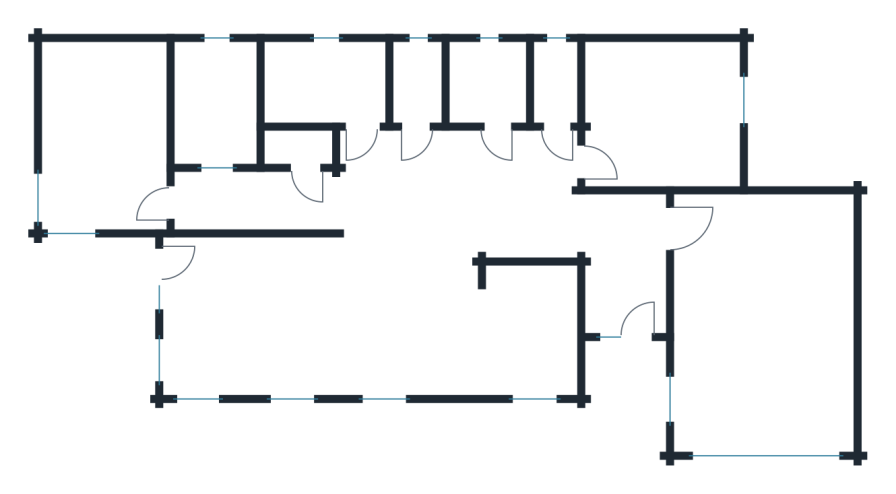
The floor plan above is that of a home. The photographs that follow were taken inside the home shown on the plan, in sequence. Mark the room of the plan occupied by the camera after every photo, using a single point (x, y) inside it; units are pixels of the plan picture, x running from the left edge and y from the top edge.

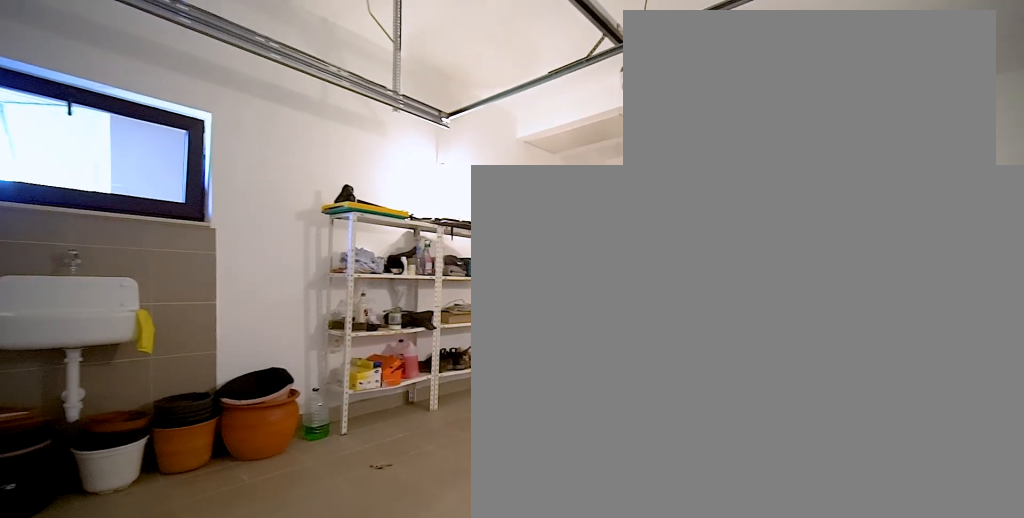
(765, 328)
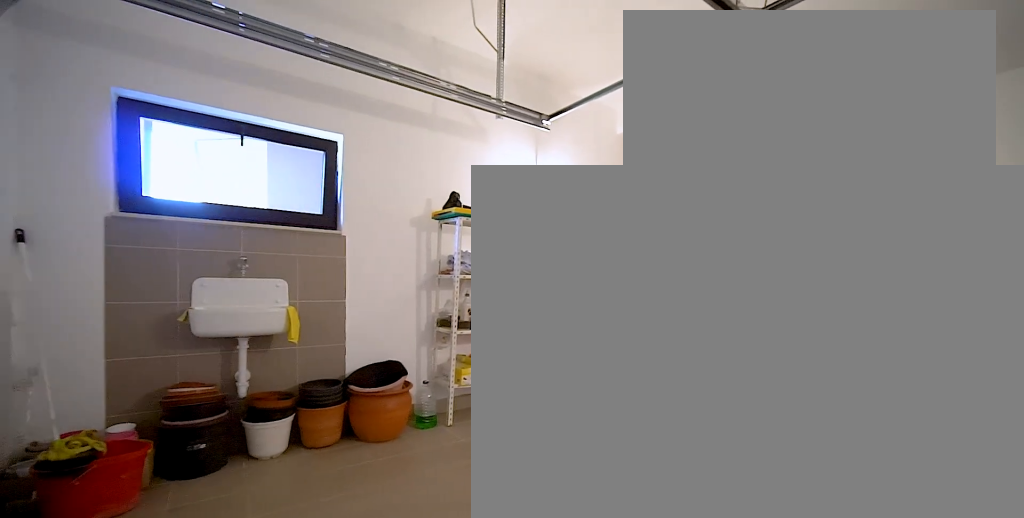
(765, 328)
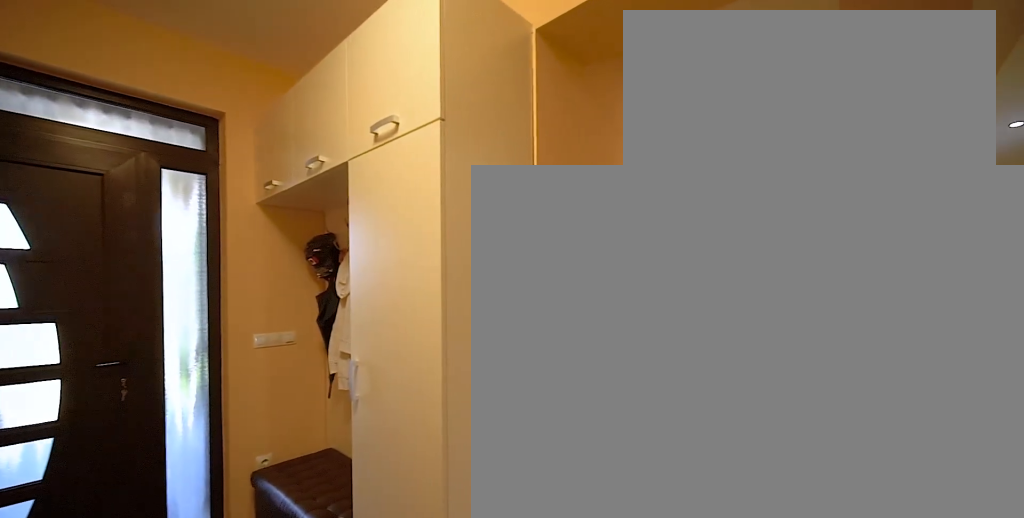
(623, 287)
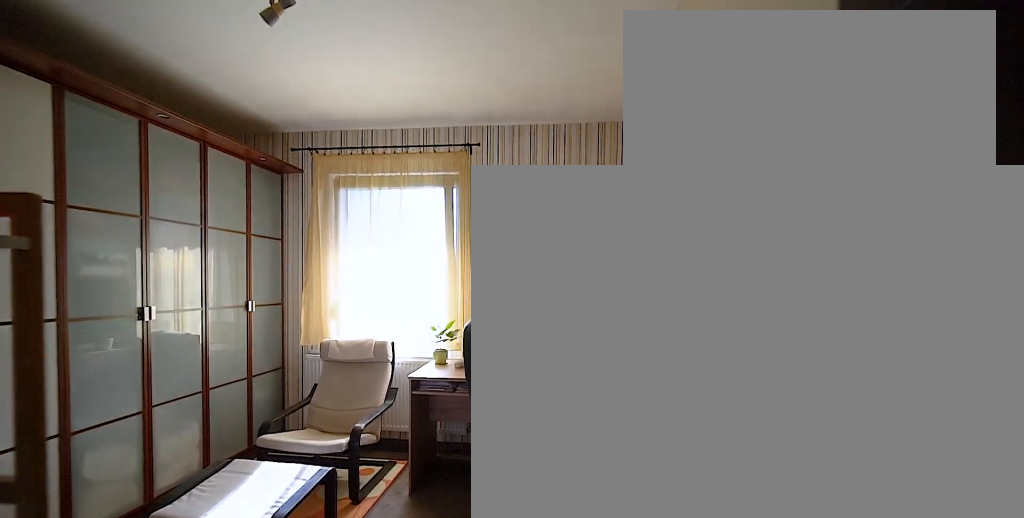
(658, 115)
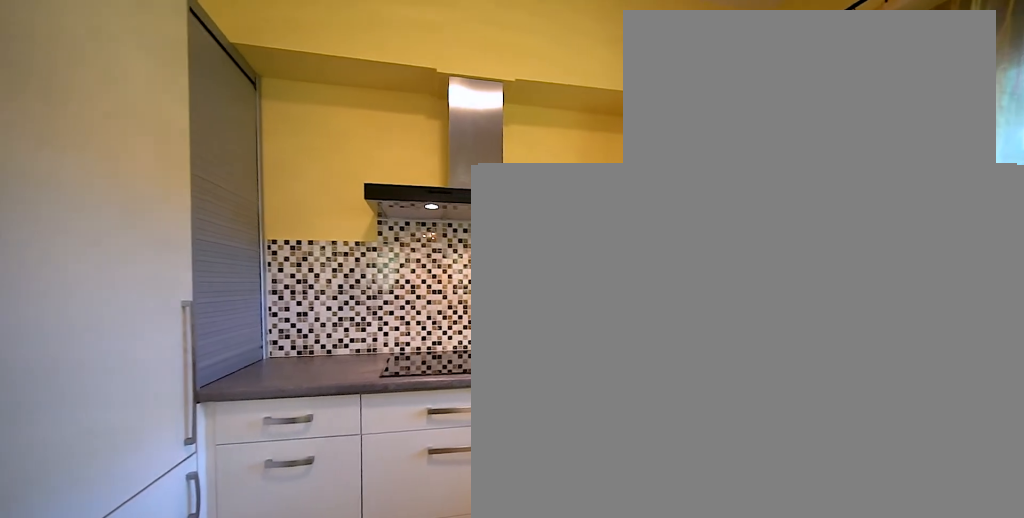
(378, 315)
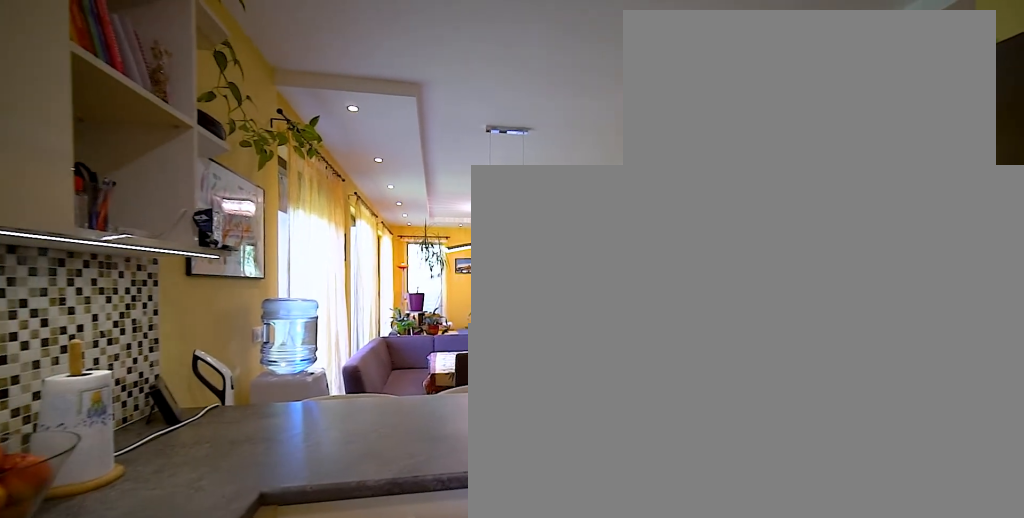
(378, 316)
